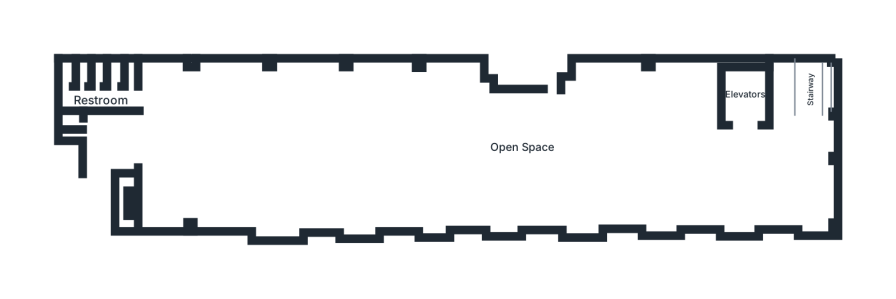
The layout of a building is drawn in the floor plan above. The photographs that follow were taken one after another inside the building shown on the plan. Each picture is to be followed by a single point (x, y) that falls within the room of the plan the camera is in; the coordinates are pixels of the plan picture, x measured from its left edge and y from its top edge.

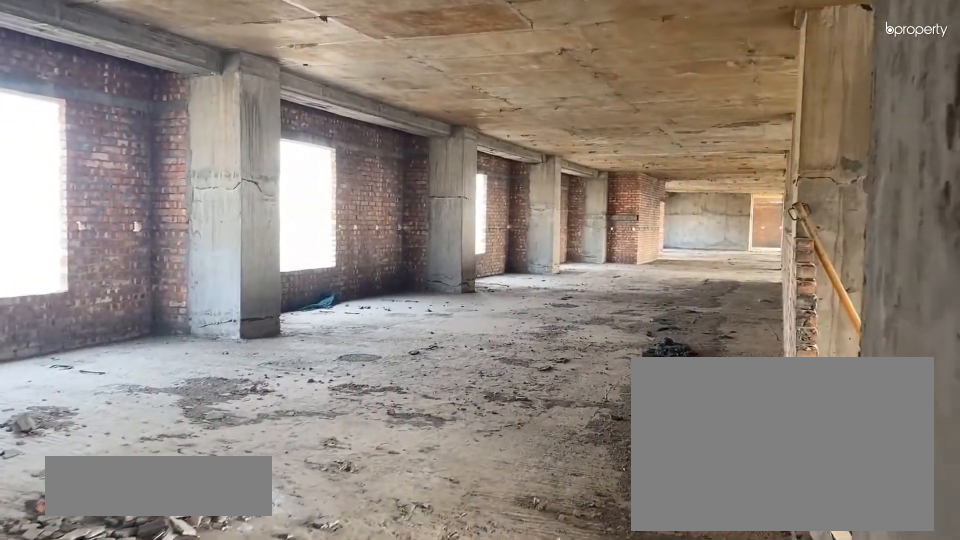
(195, 143)
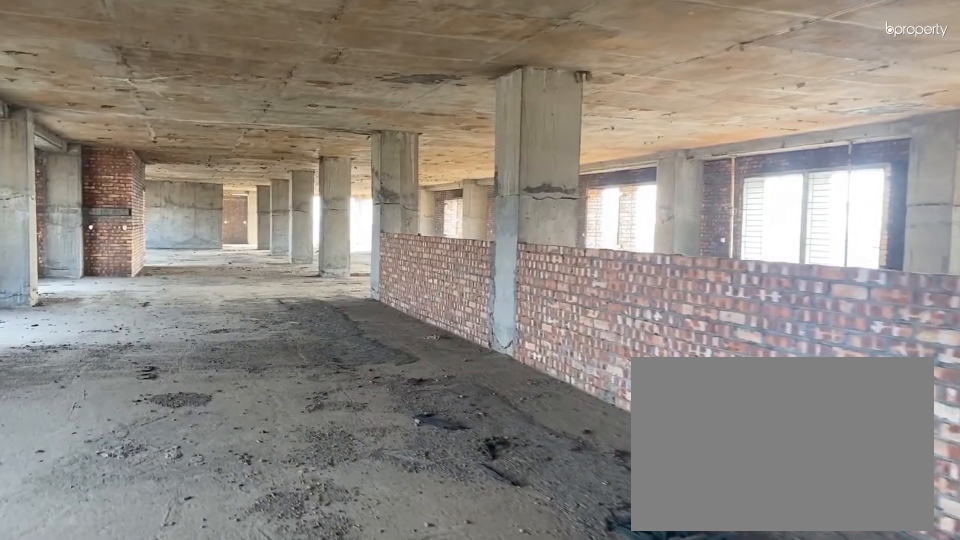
(342, 127)
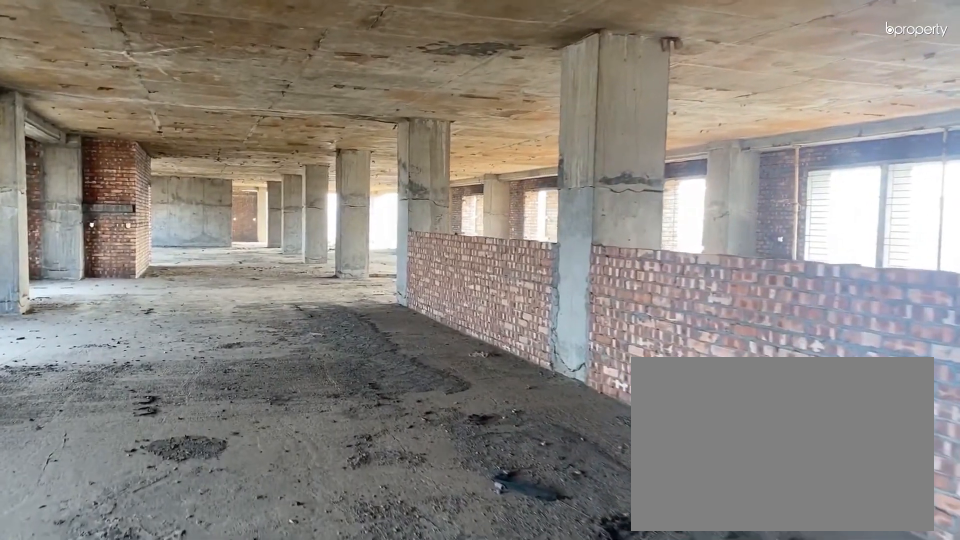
(342, 127)
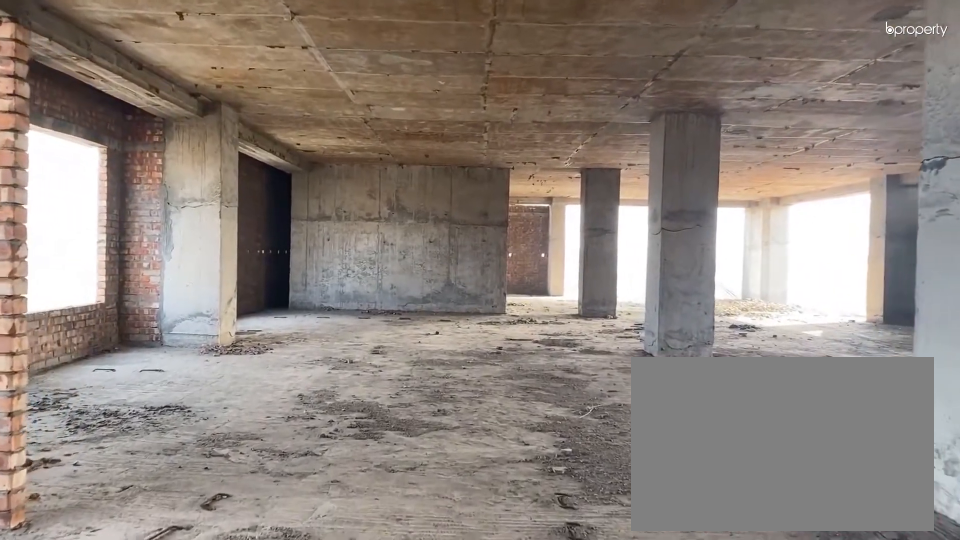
(502, 114)
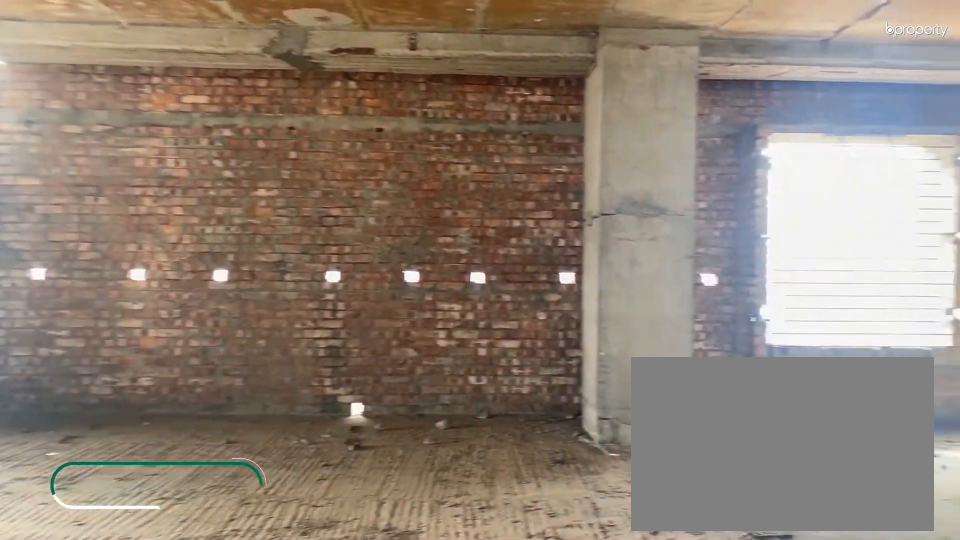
(655, 192)
